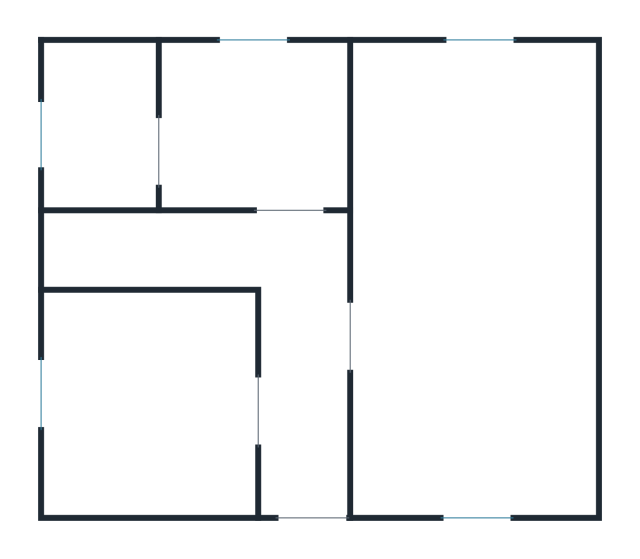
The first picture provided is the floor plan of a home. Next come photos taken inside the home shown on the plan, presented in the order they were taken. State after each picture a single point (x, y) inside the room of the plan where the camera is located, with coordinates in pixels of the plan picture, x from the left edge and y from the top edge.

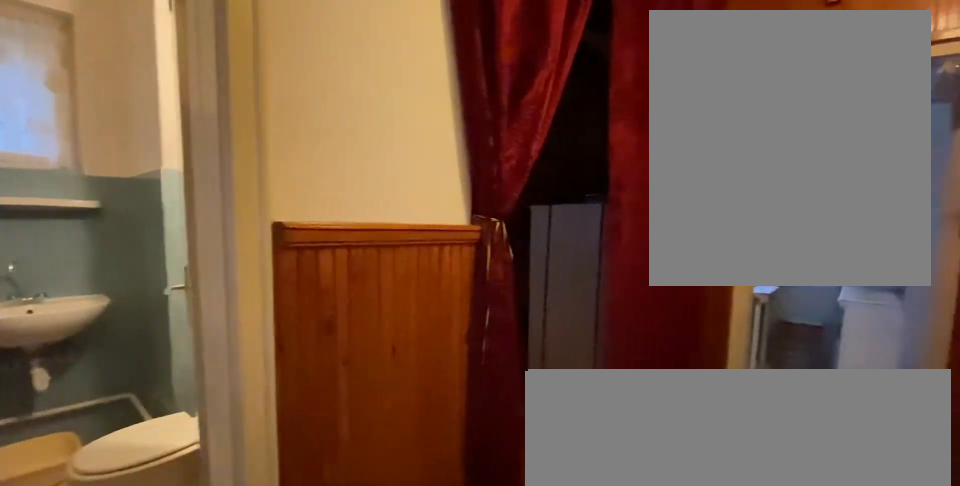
(306, 413)
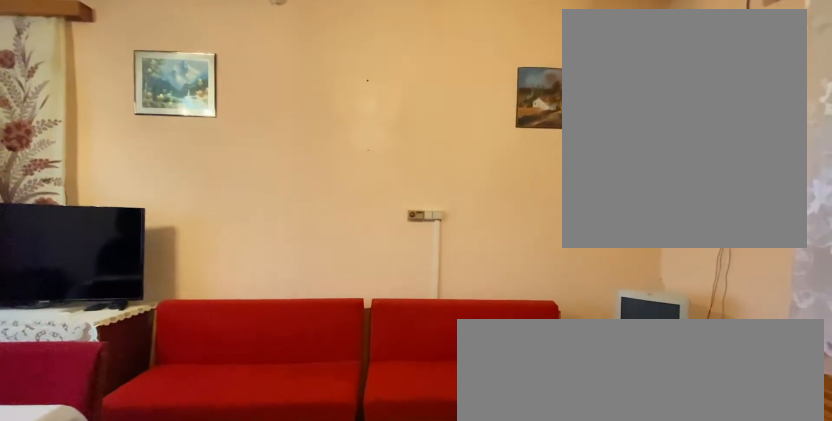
(486, 291)
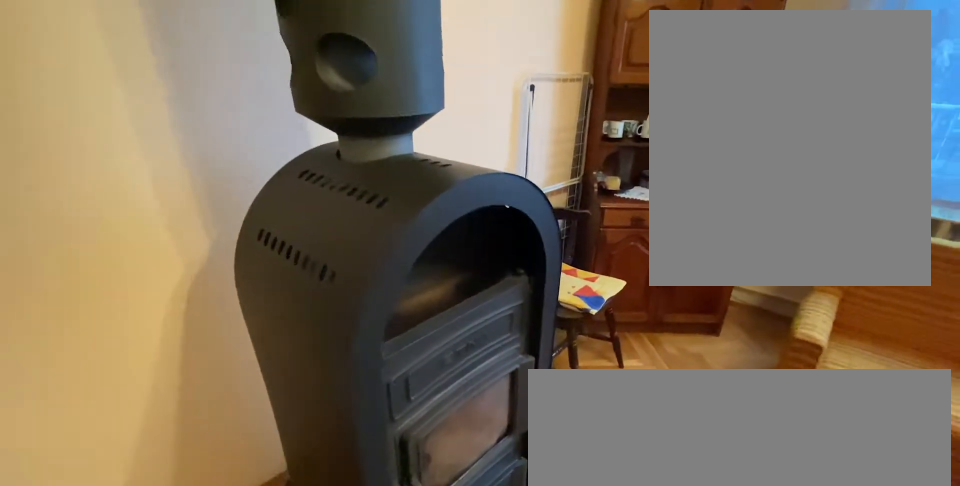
(486, 291)
